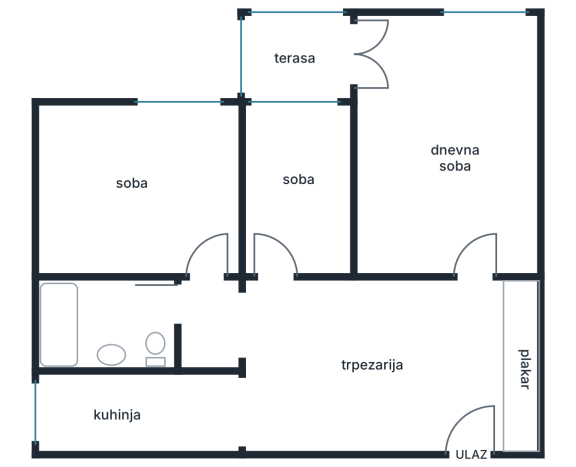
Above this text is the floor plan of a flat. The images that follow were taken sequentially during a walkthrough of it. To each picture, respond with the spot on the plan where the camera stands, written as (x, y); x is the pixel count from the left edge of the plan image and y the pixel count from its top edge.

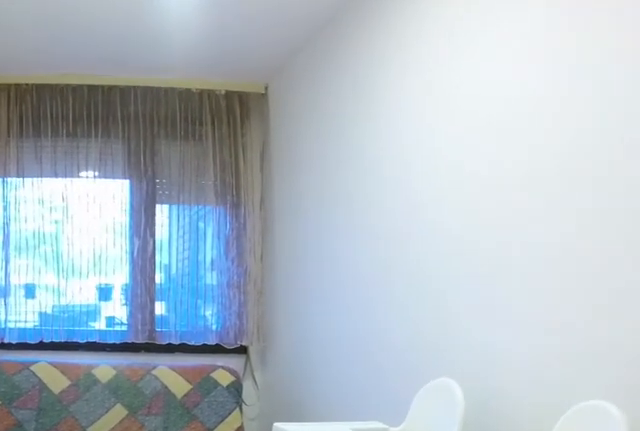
(274, 286)
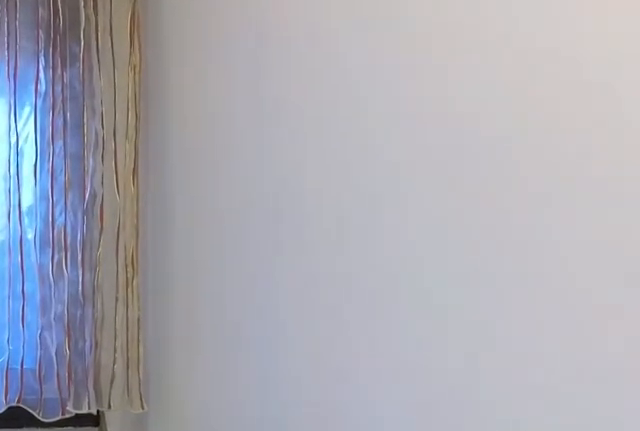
(293, 169)
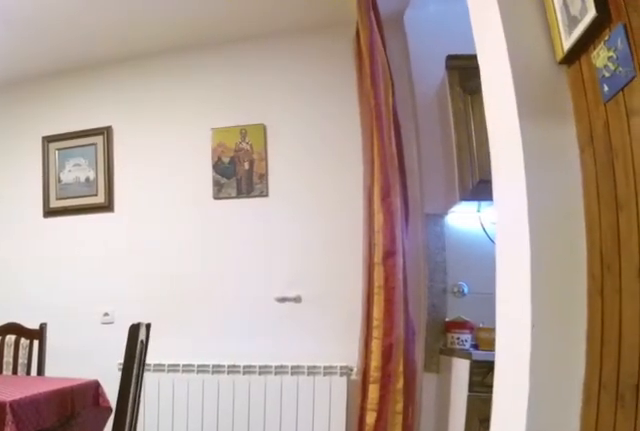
(269, 270)
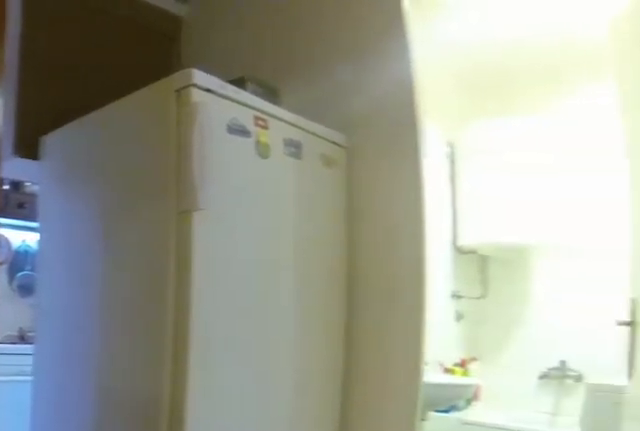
(276, 297)
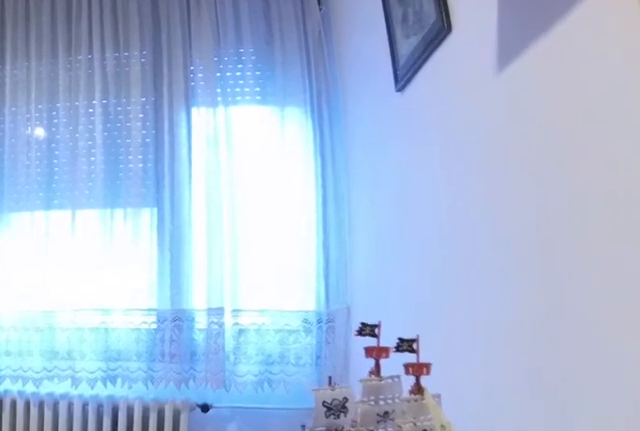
(215, 240)
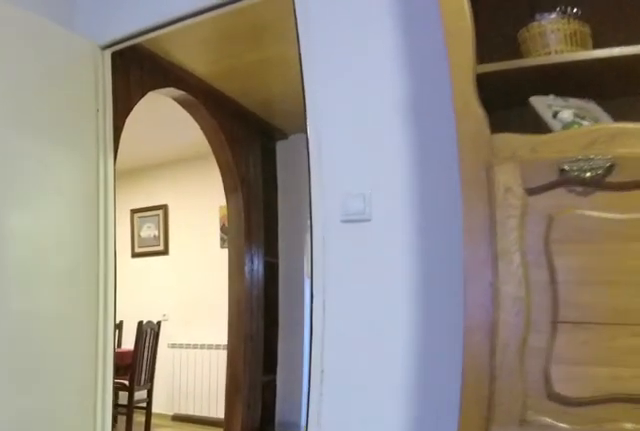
(178, 194)
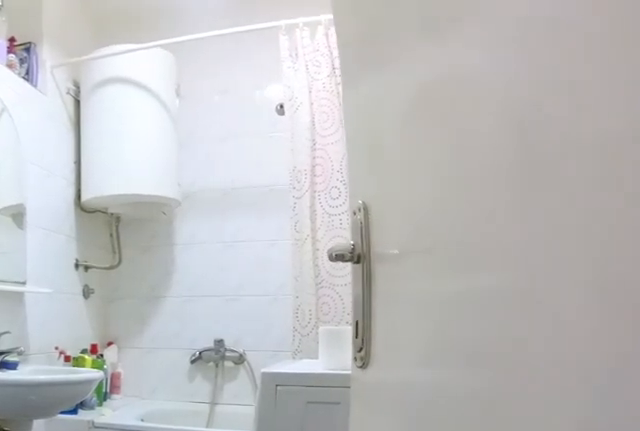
(193, 287)
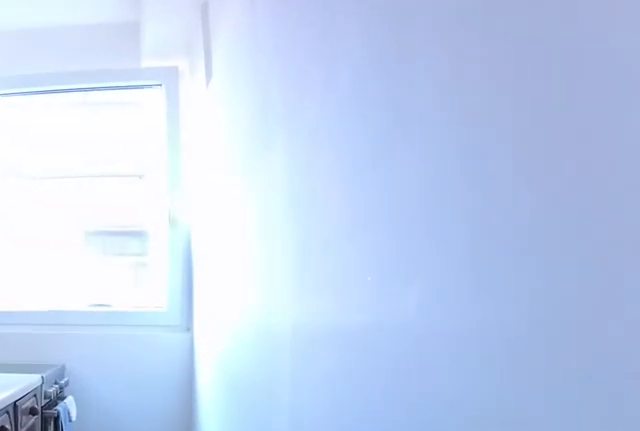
(204, 412)
